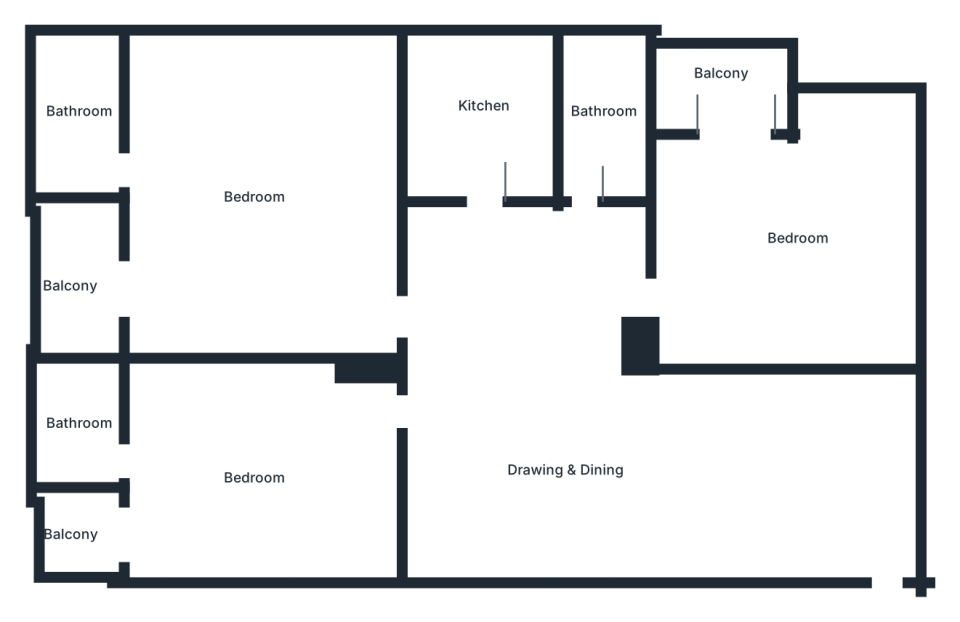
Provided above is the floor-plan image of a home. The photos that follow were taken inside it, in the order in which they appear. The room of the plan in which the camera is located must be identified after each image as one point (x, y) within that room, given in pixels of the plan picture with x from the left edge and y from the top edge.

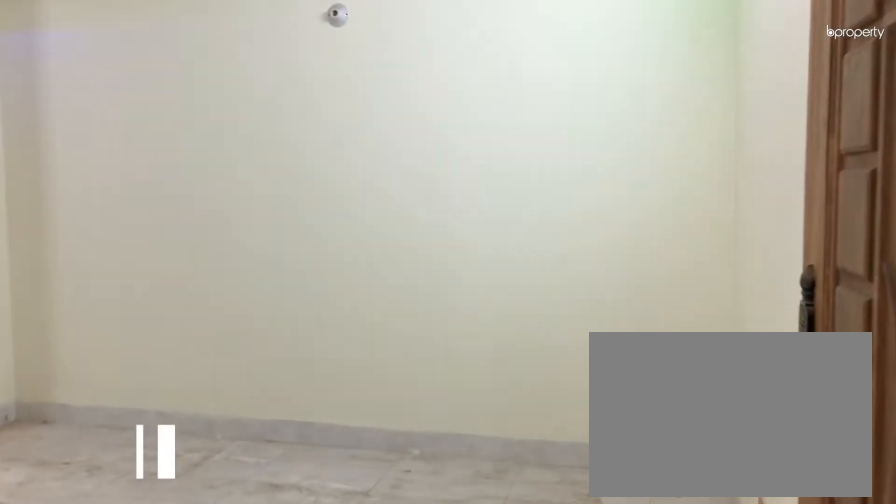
(889, 573)
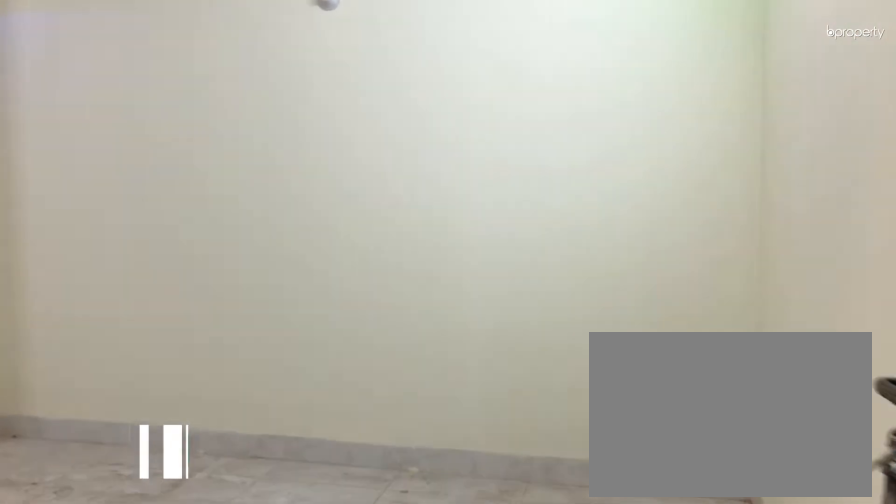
(889, 573)
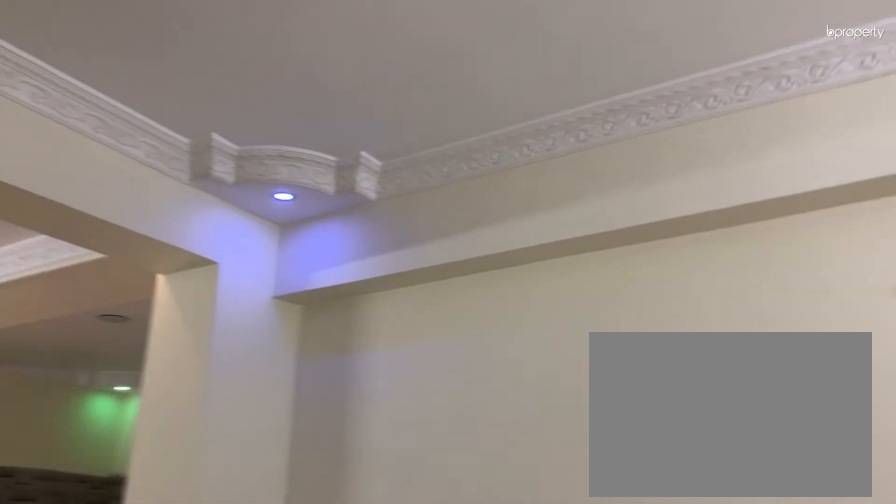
(636, 478)
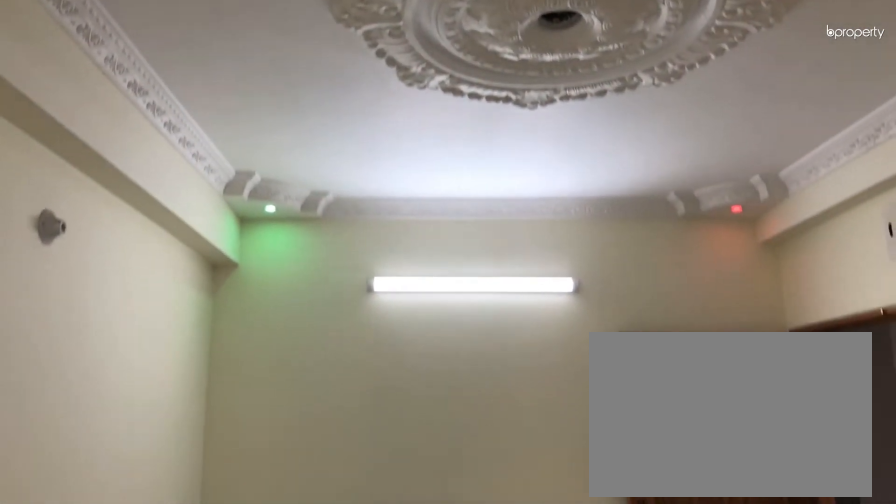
(637, 478)
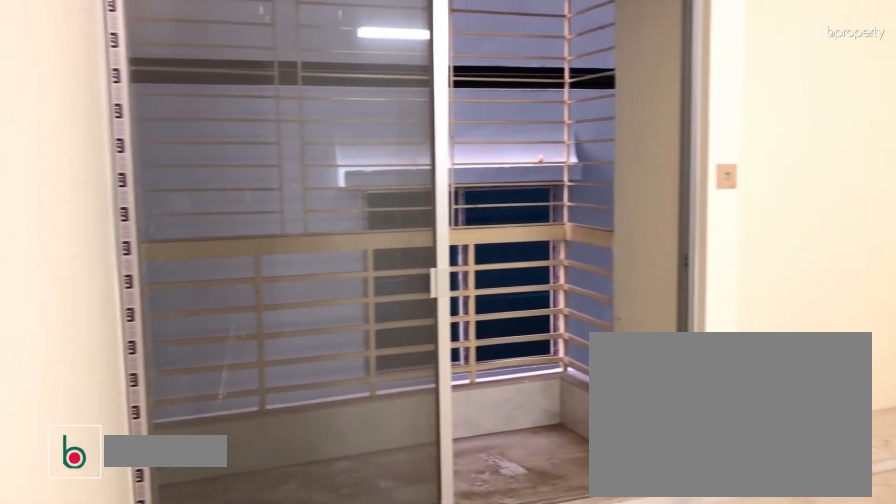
(782, 242)
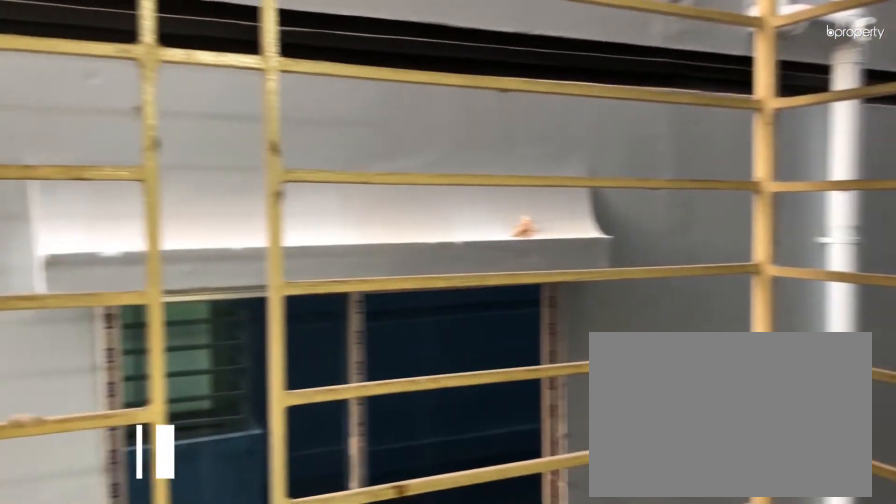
(719, 90)
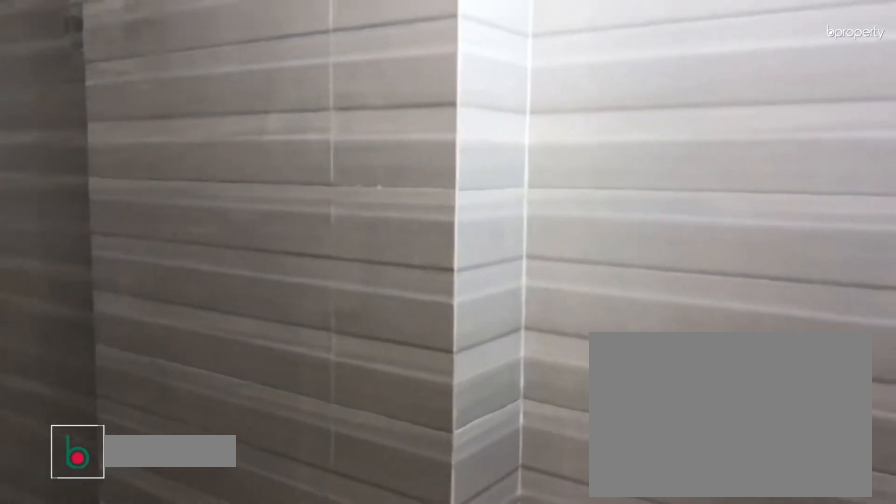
(597, 116)
